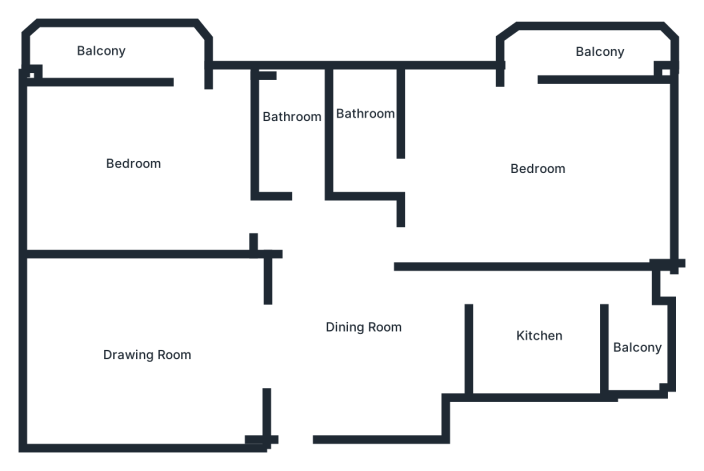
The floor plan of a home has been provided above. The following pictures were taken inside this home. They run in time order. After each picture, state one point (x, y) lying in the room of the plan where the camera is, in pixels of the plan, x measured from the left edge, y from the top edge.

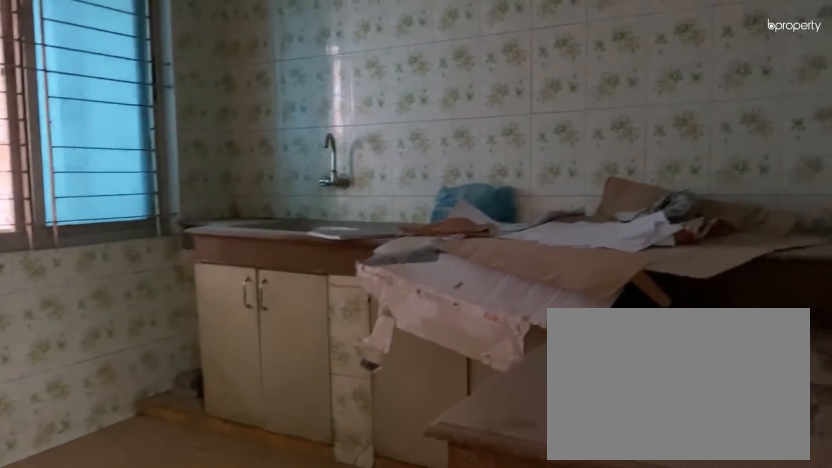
(533, 334)
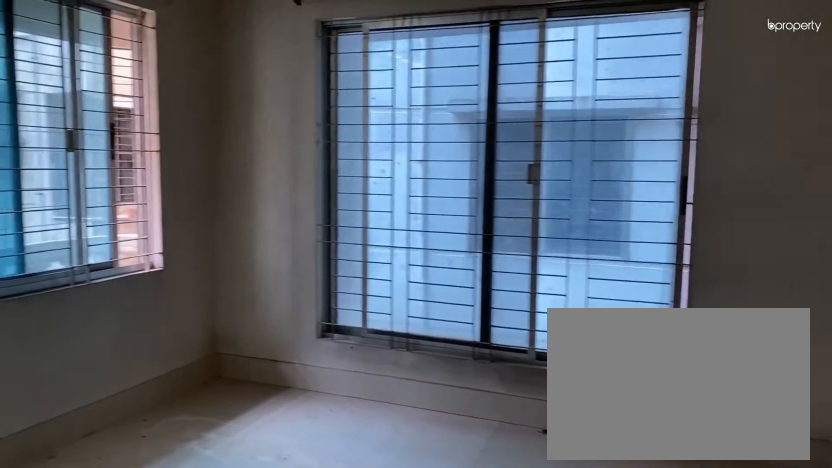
(538, 160)
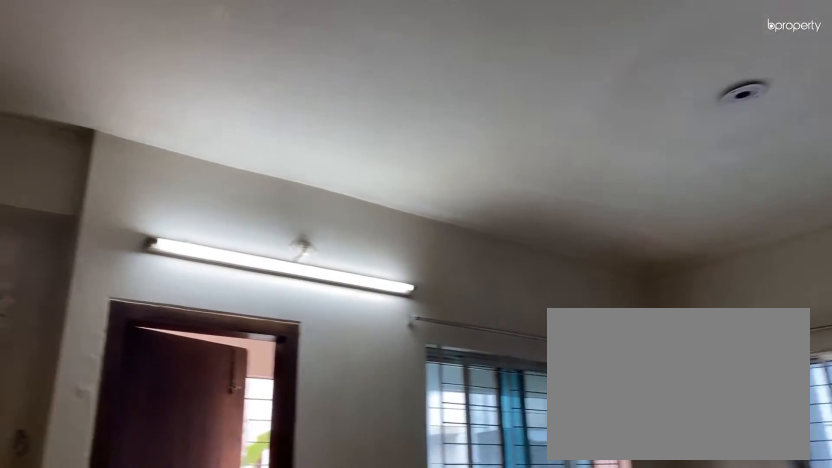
(538, 159)
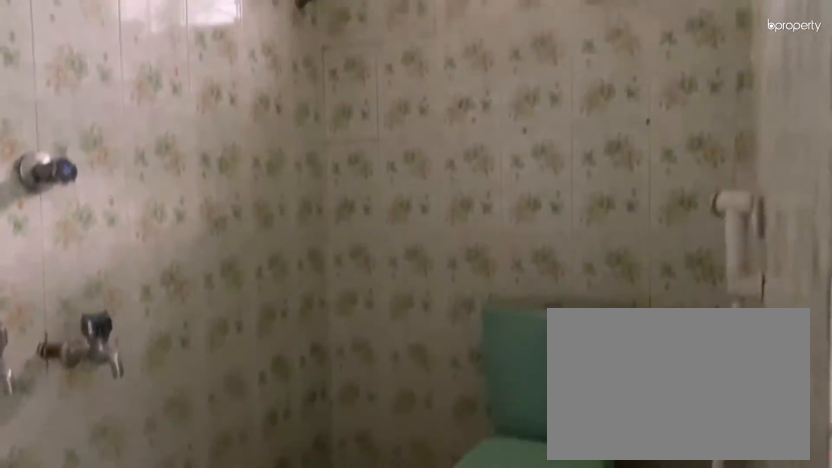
(362, 122)
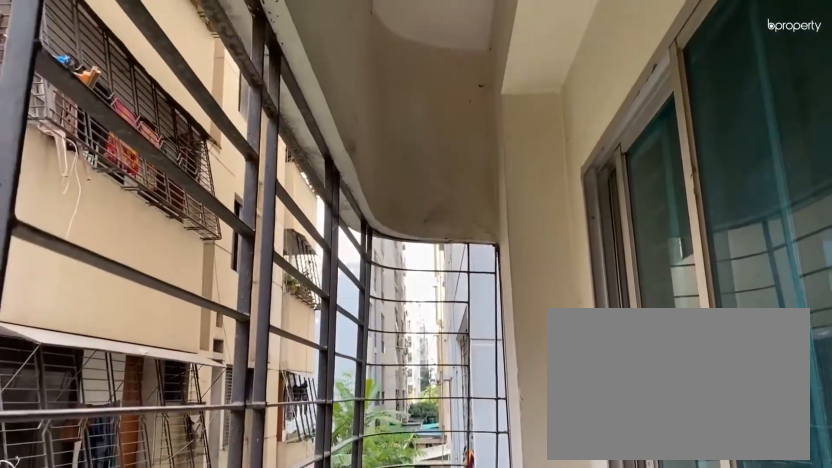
(576, 47)
